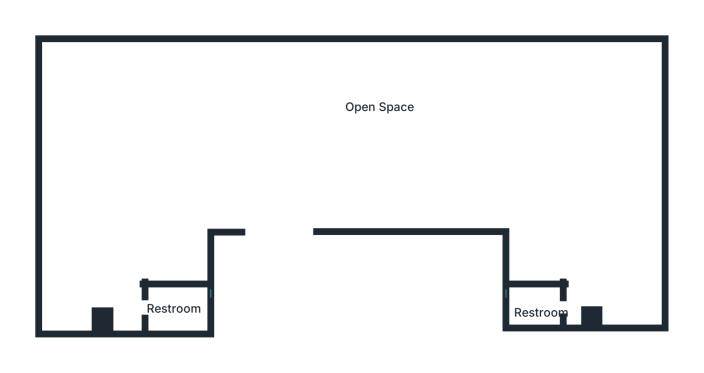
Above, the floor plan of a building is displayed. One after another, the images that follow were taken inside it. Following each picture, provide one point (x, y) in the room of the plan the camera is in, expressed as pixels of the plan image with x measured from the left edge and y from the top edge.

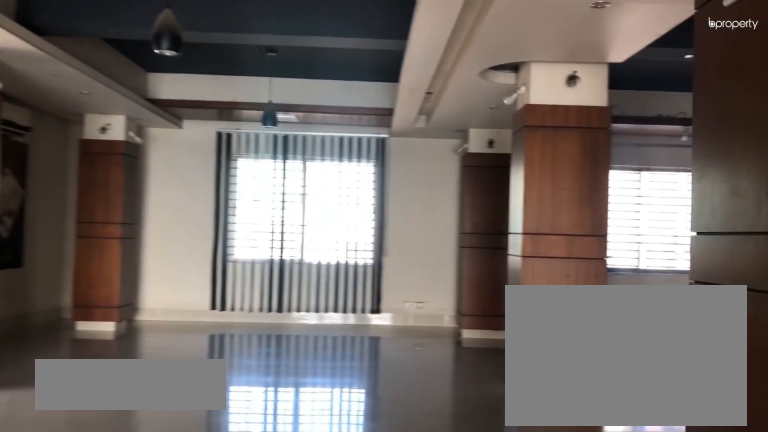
(373, 120)
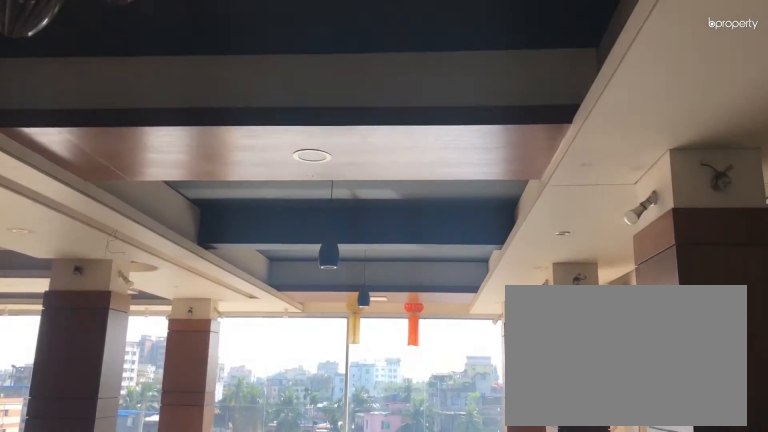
(373, 120)
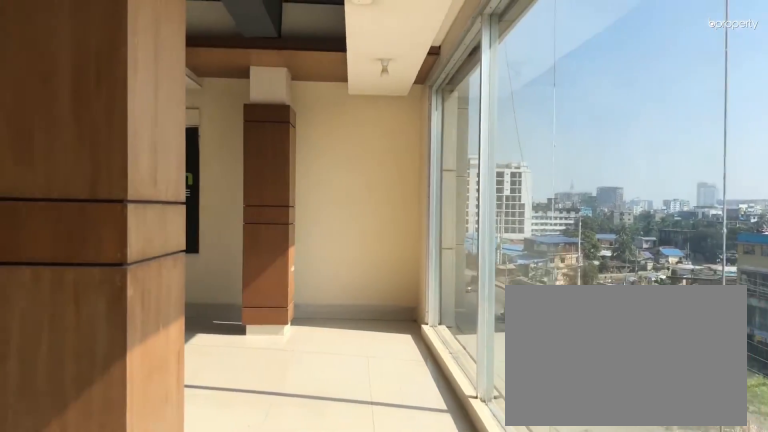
(373, 120)
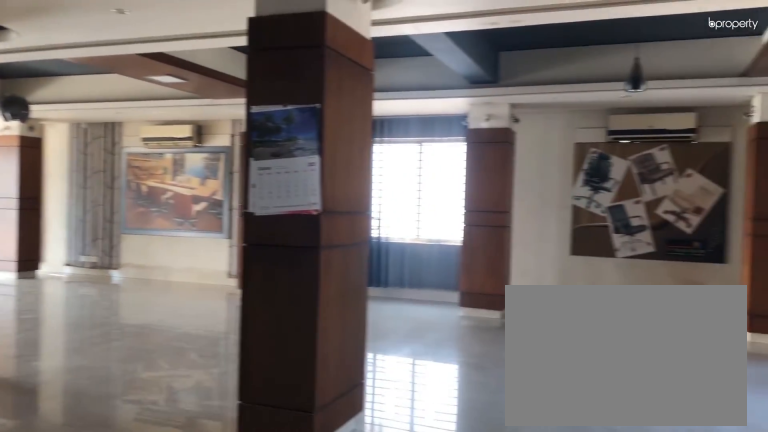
(373, 120)
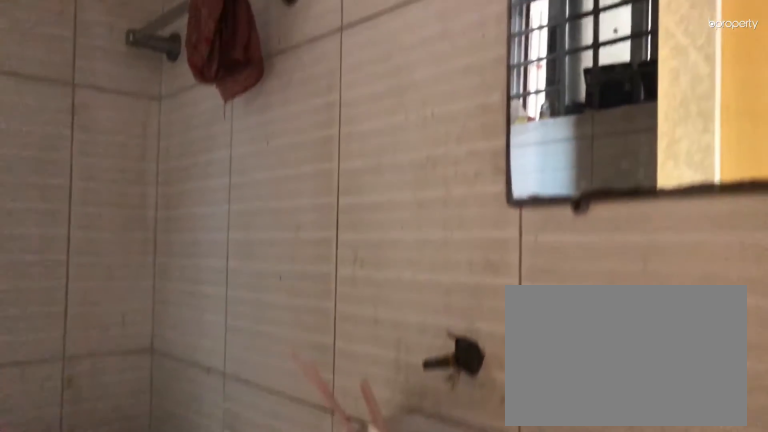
(177, 310)
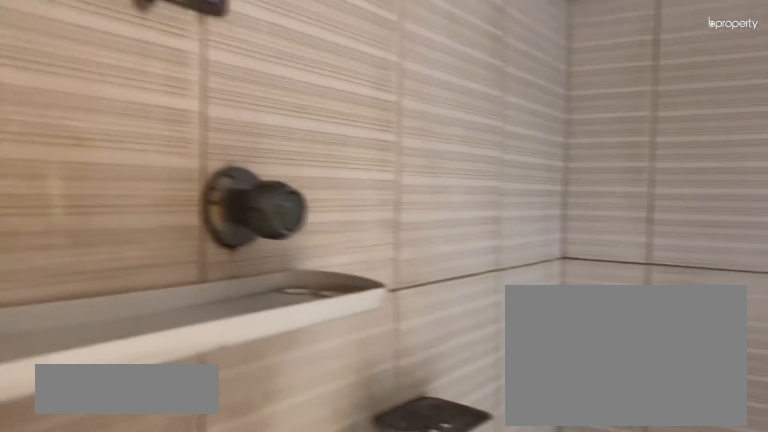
(541, 310)
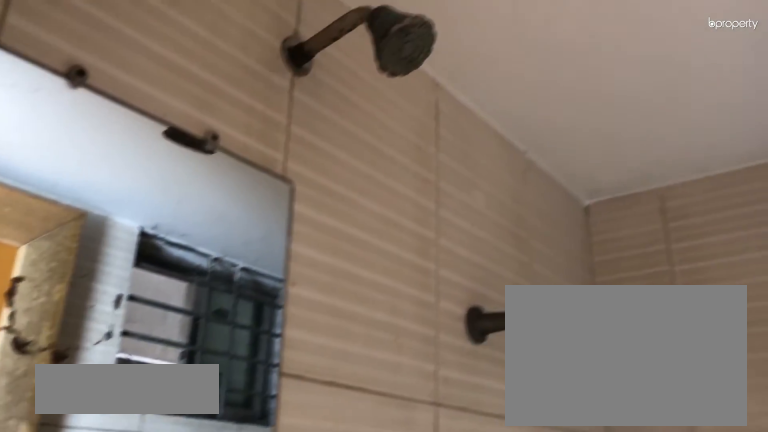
(541, 310)
